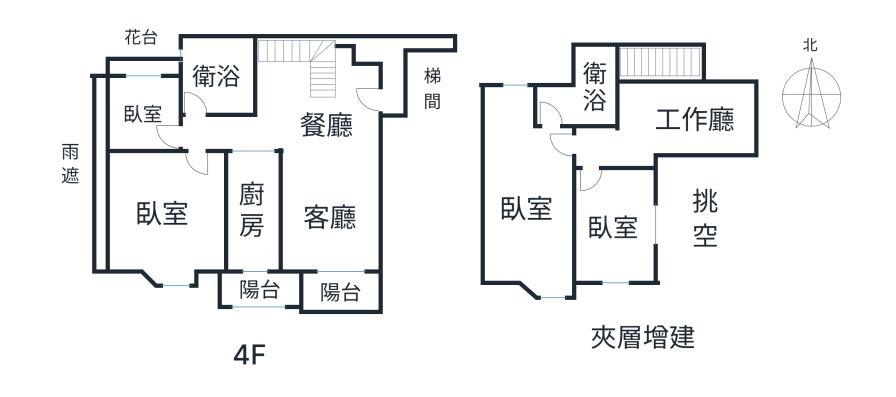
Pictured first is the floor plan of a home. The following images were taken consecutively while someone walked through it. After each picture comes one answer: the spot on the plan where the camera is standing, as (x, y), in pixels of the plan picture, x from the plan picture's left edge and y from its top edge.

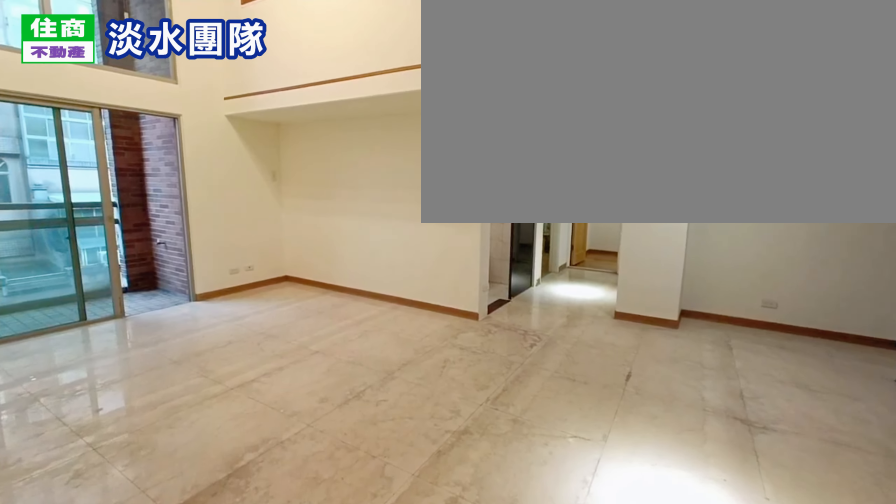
(342, 101)
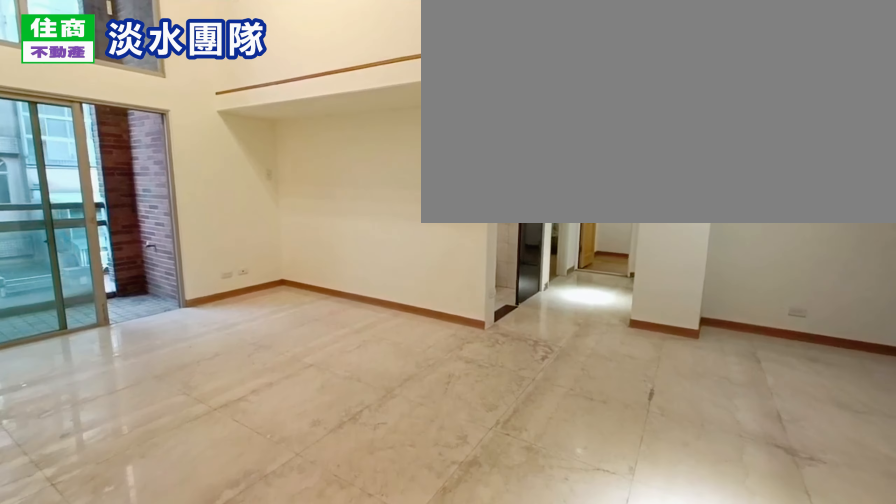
(342, 104)
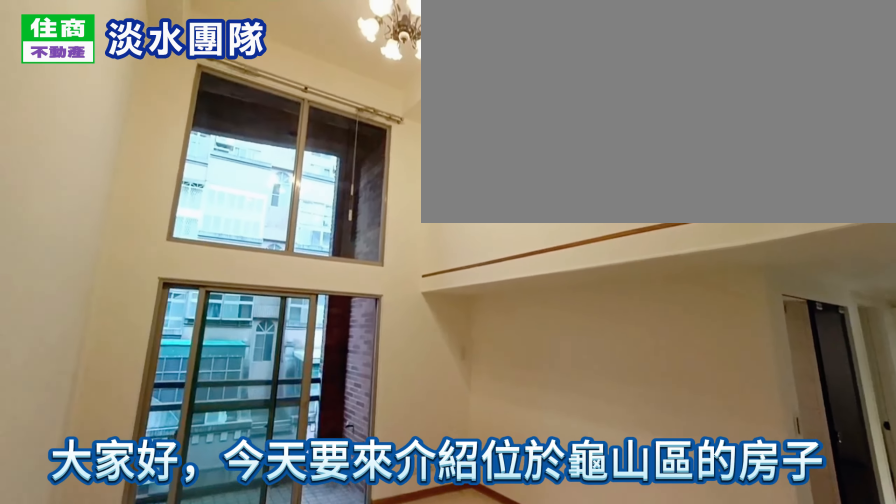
(342, 104)
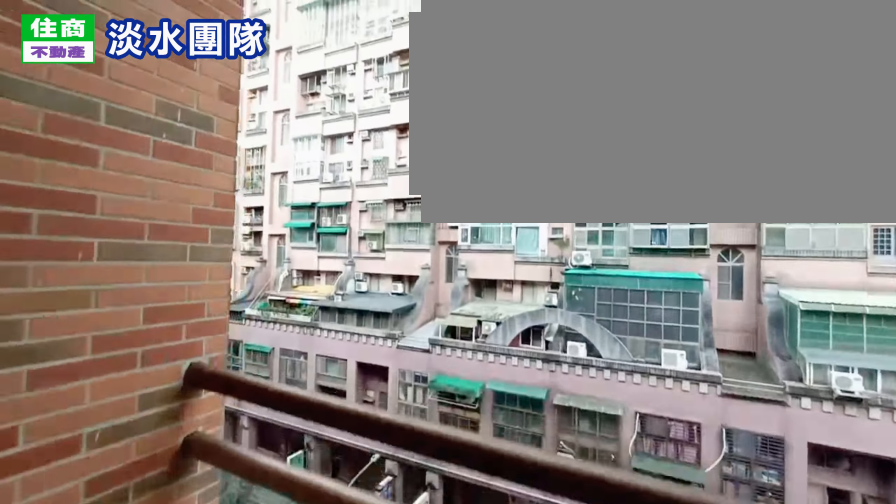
(346, 293)
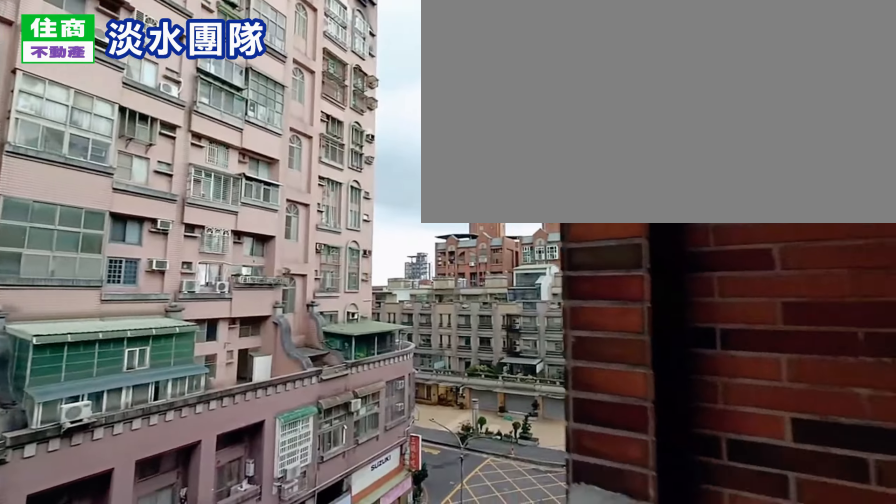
(345, 288)
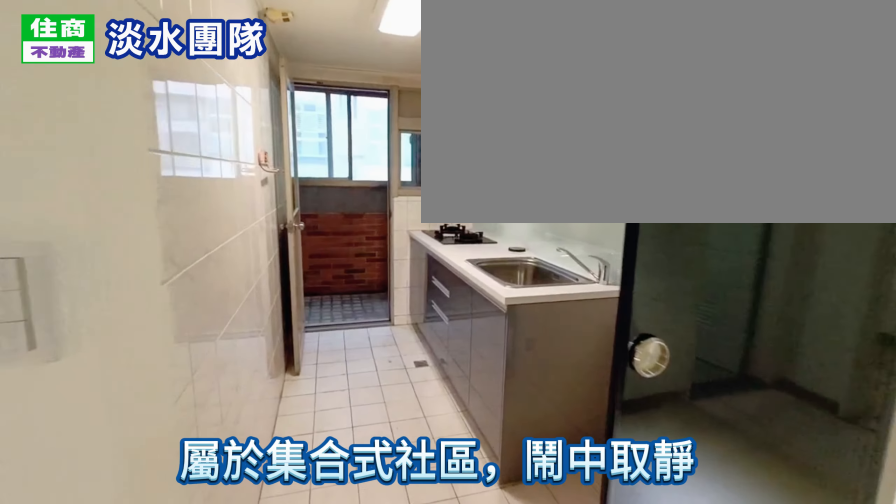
(262, 176)
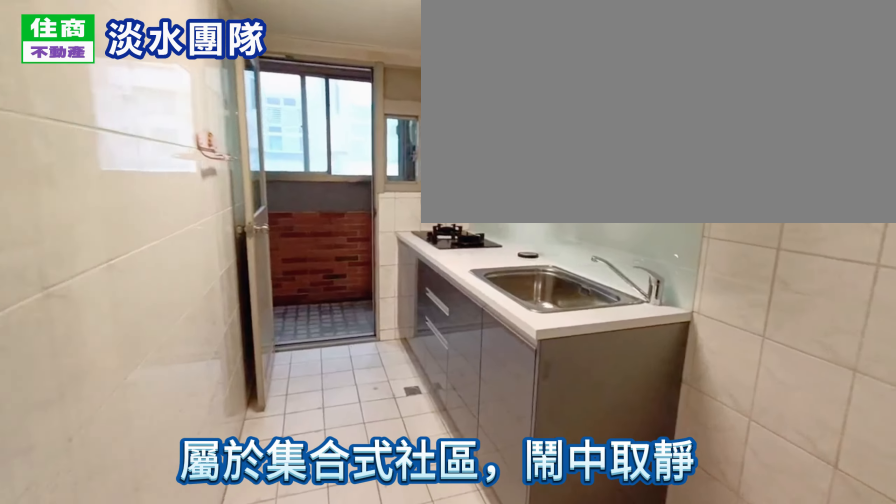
(254, 176)
